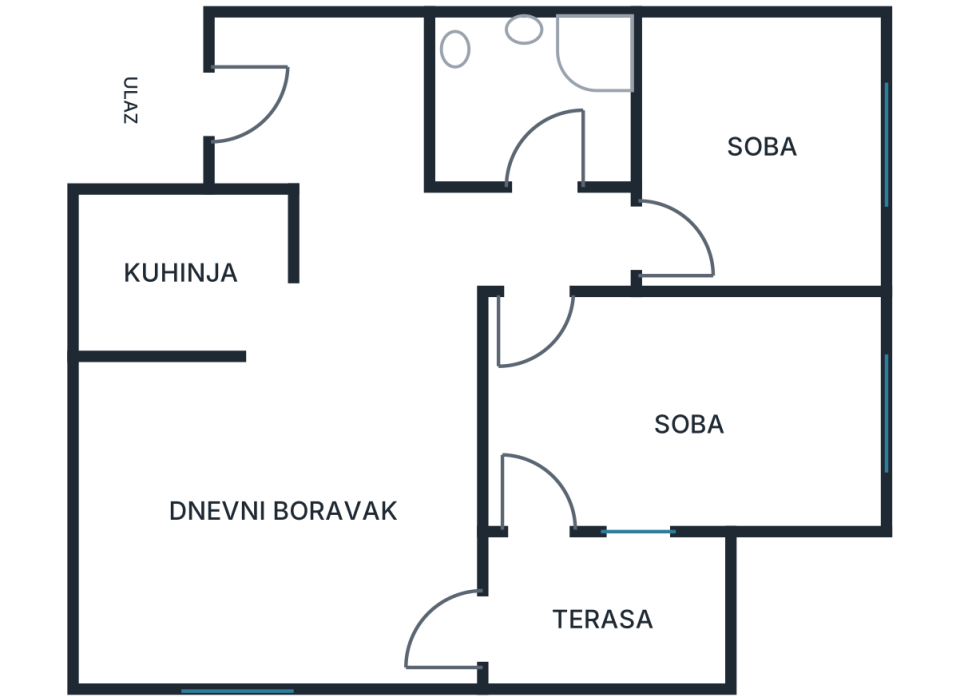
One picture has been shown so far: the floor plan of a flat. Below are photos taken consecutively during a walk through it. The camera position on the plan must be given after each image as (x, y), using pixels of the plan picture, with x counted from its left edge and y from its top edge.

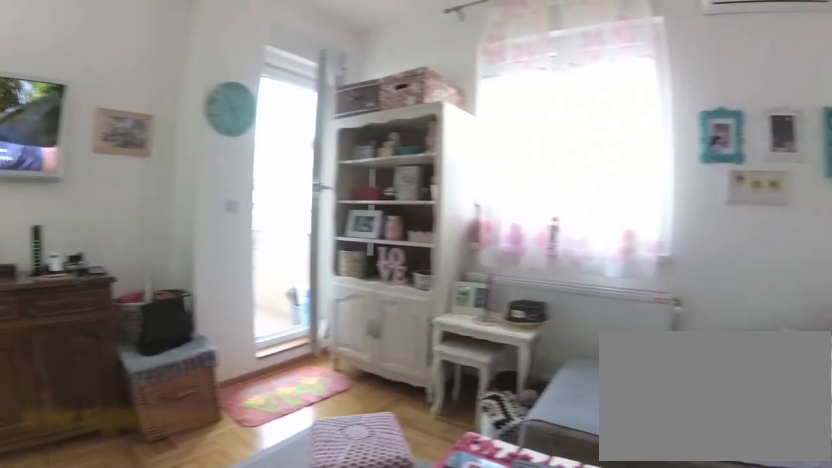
(152, 478)
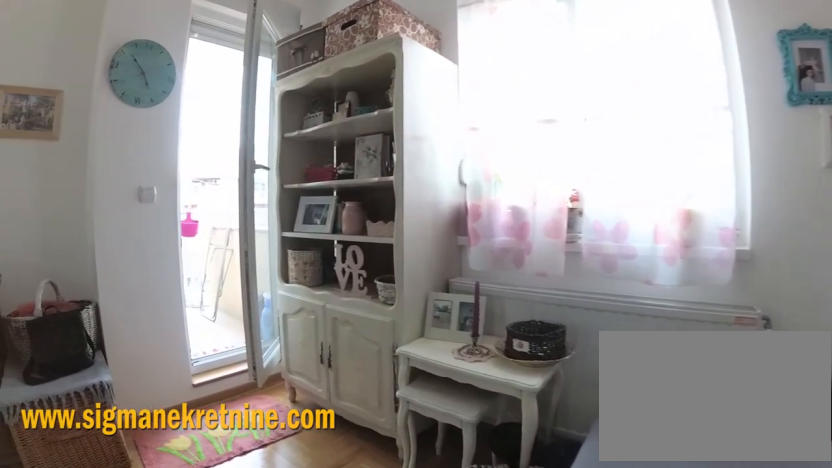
(190, 493)
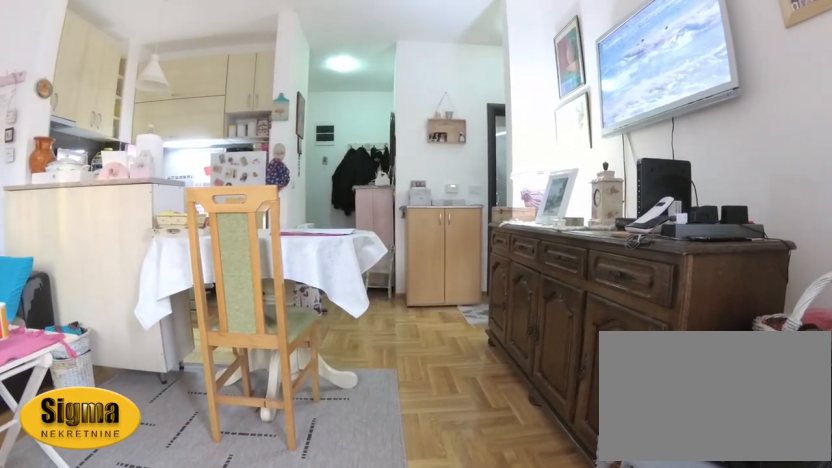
(407, 648)
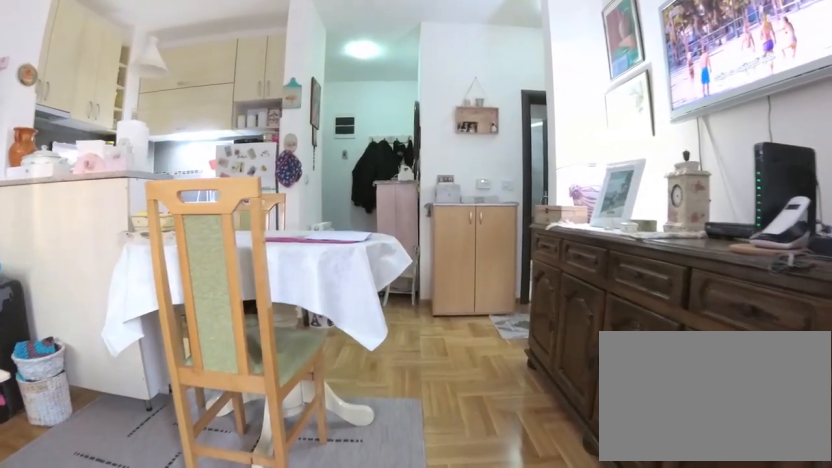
(406, 607)
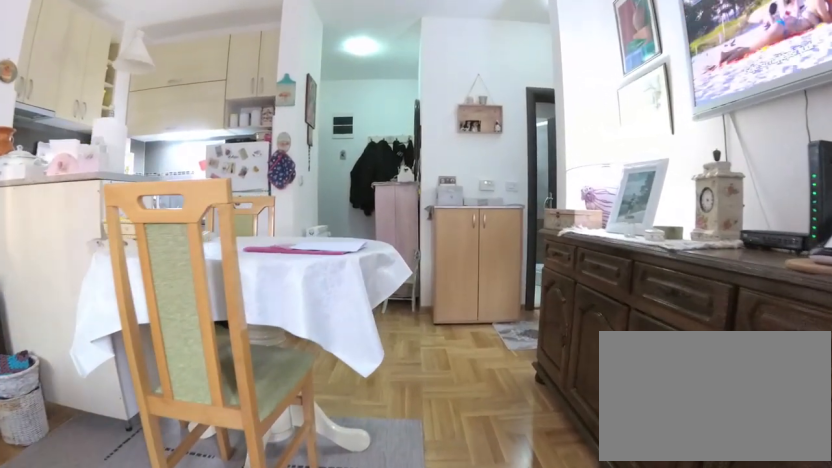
(404, 587)
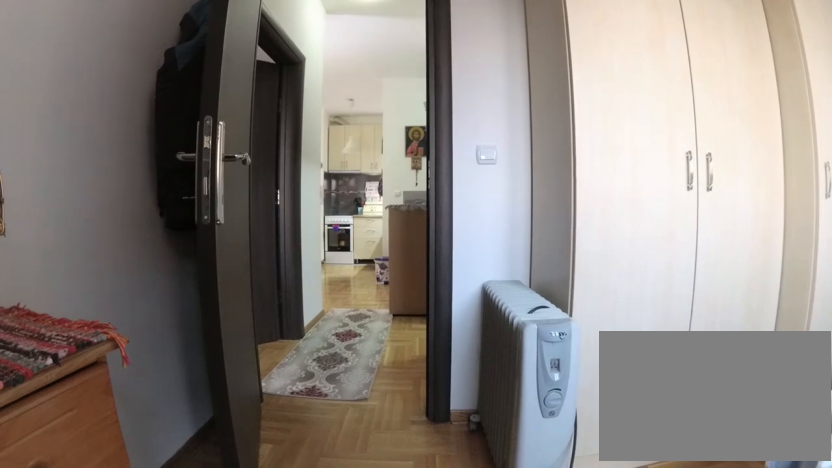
(870, 233)
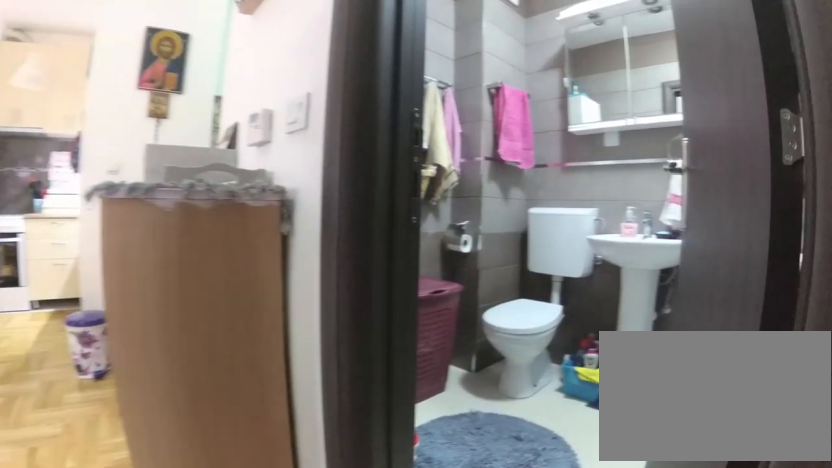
(602, 241)
